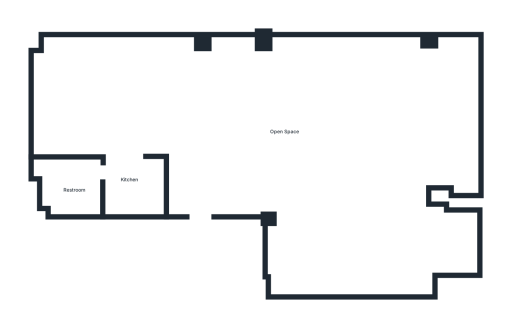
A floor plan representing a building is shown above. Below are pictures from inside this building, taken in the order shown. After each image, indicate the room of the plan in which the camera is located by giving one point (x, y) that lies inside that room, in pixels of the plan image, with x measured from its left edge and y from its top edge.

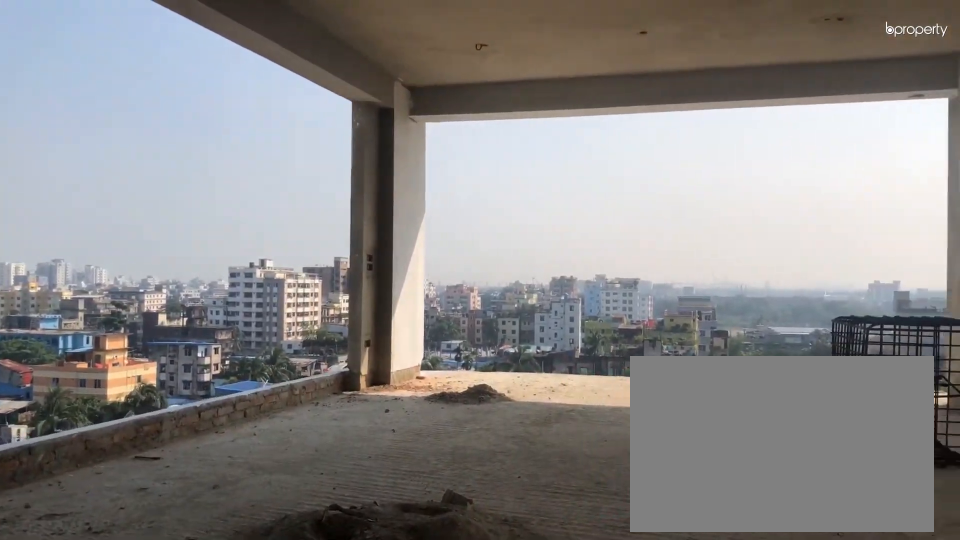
(279, 115)
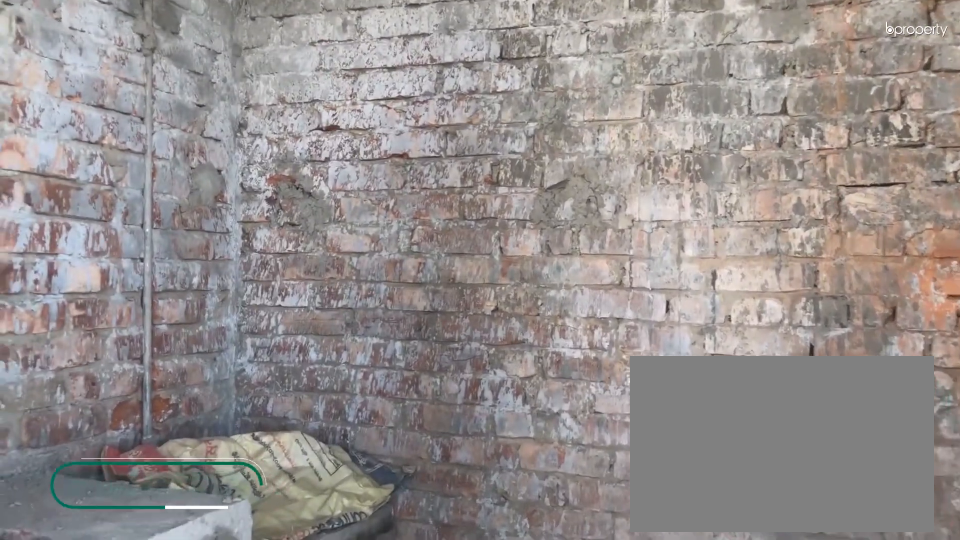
(129, 189)
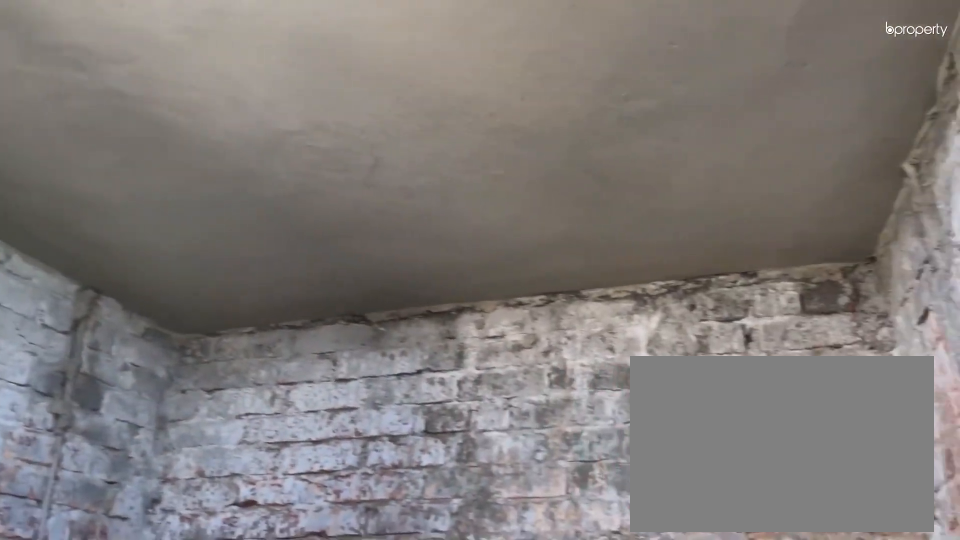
(129, 189)
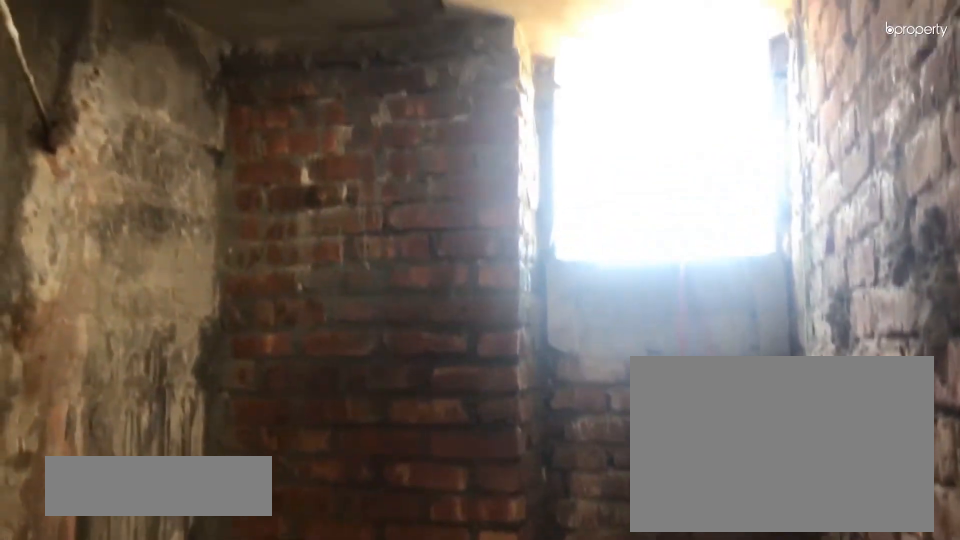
(74, 189)
